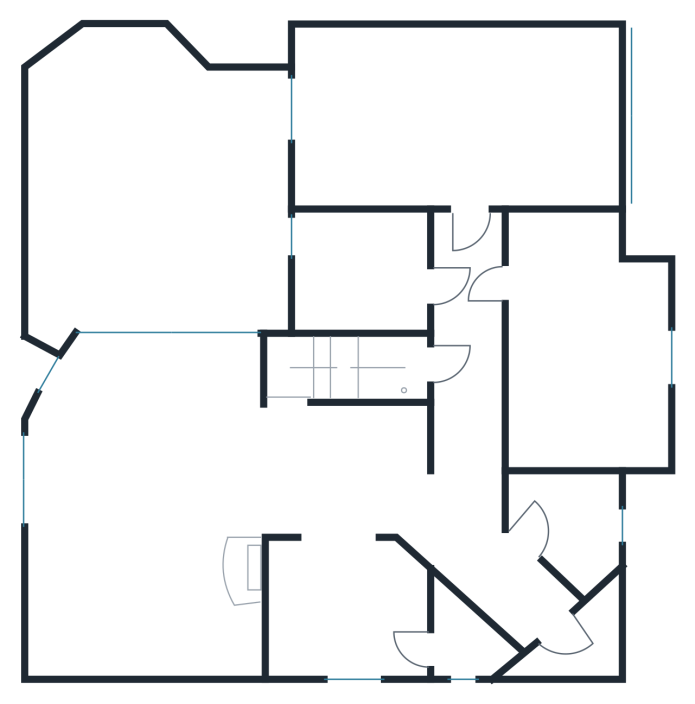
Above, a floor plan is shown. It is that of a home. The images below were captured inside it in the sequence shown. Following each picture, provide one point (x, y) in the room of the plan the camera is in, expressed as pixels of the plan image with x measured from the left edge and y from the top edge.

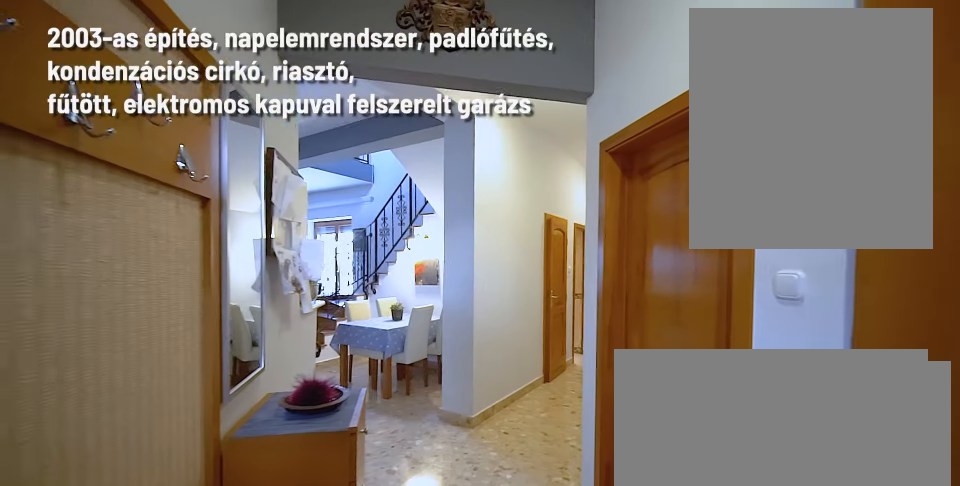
(501, 580)
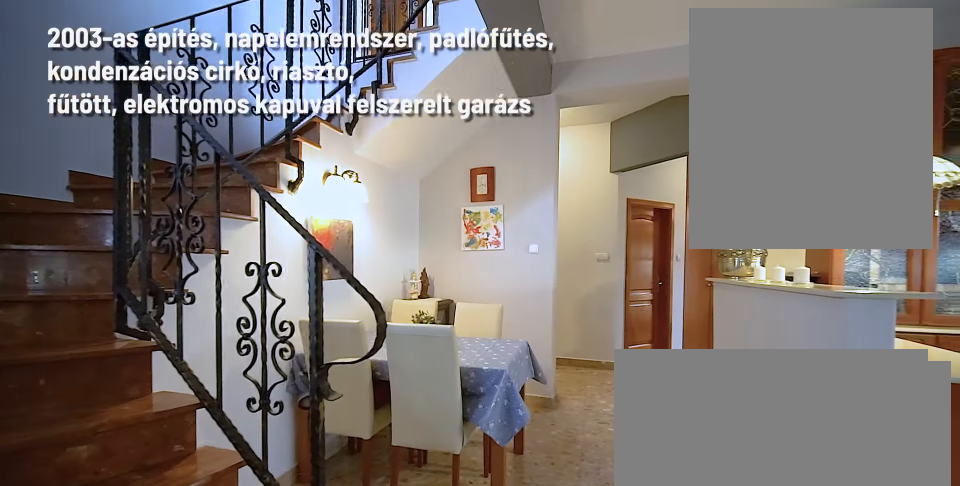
(345, 477)
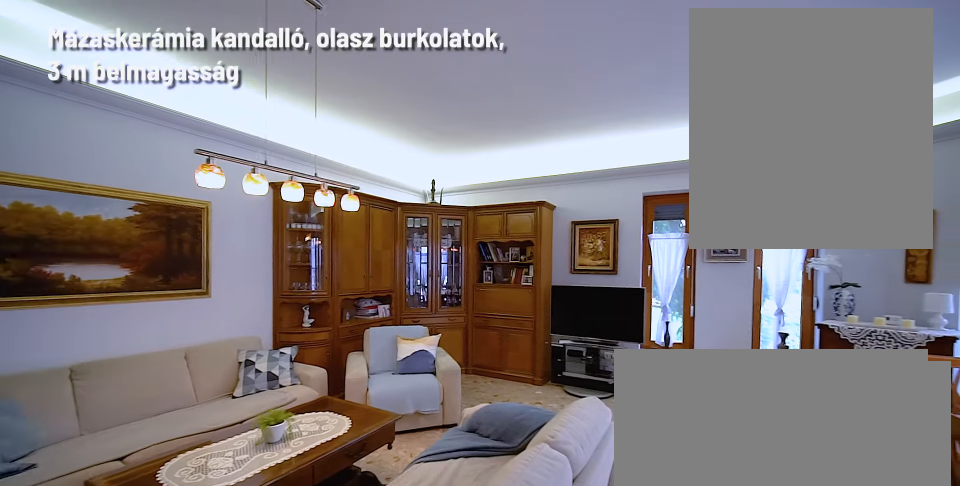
(145, 515)
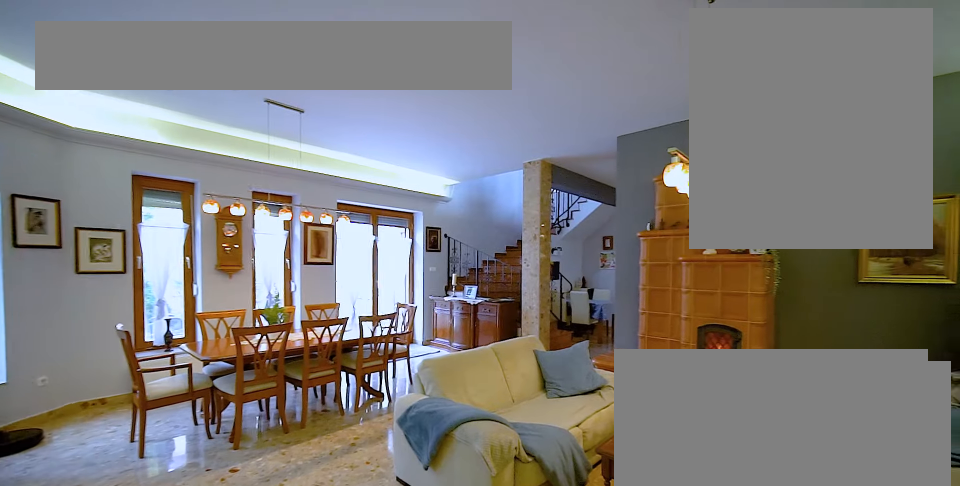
(144, 515)
